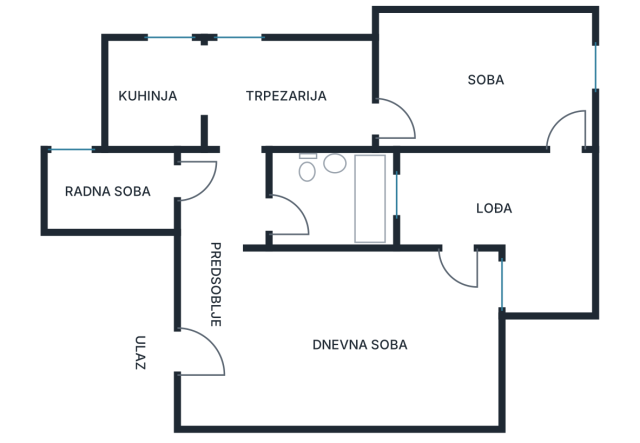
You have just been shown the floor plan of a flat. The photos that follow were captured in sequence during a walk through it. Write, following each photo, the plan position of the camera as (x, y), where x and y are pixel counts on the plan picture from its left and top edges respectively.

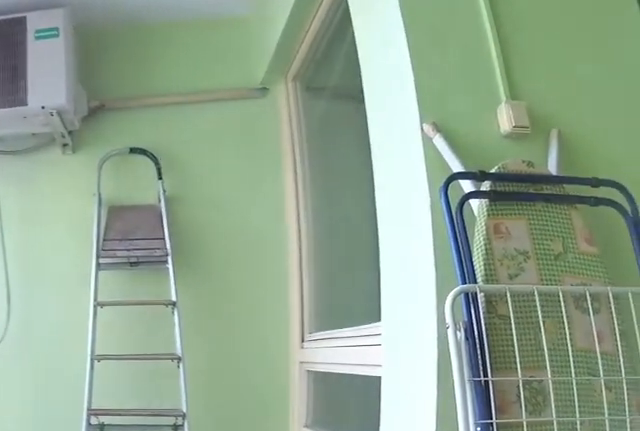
(560, 162)
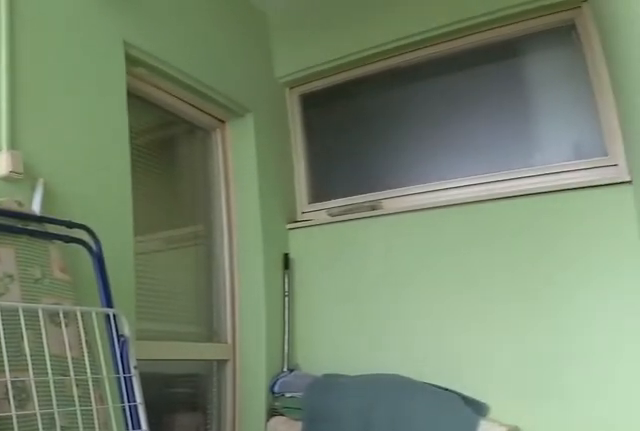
(571, 173)
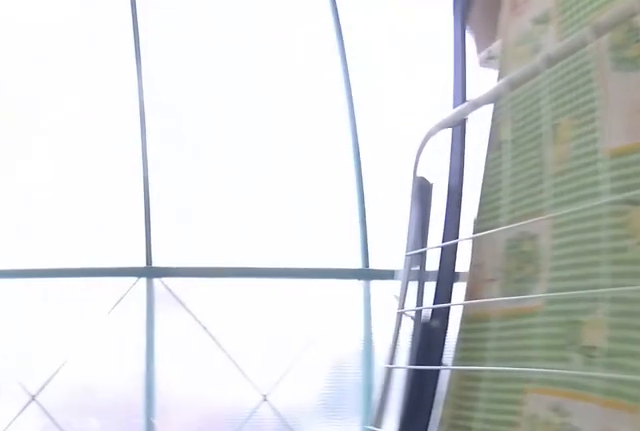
(439, 201)
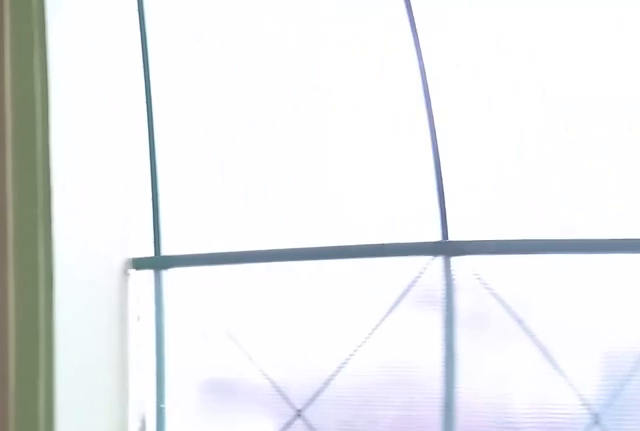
(499, 209)
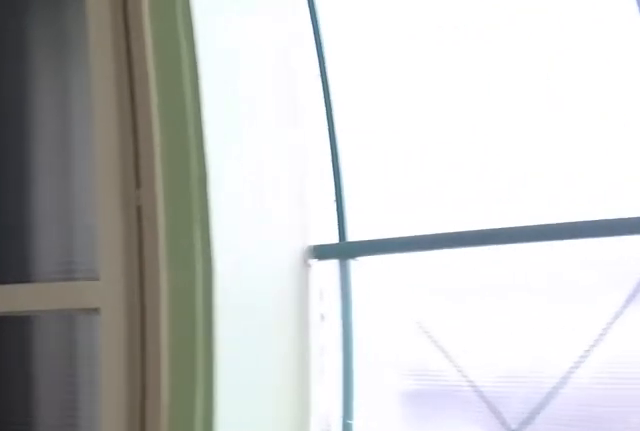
(530, 208)
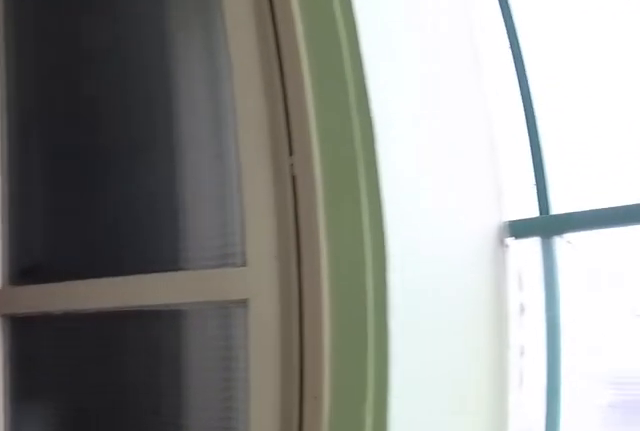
(540, 205)
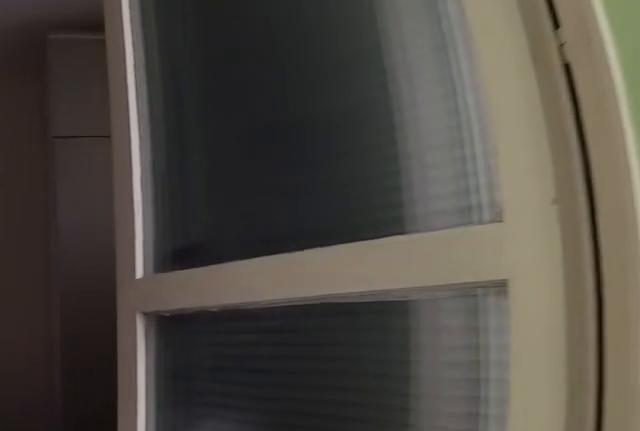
(550, 195)
